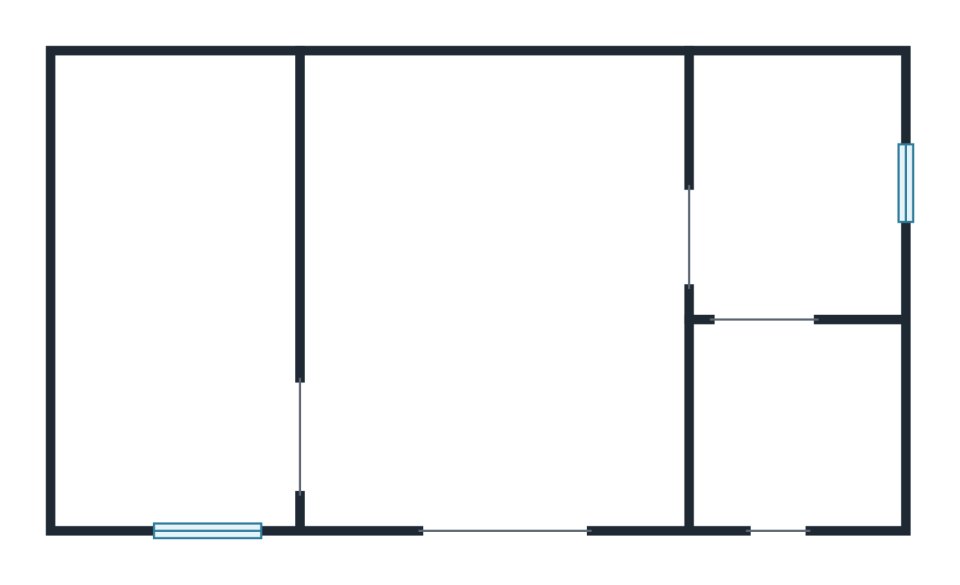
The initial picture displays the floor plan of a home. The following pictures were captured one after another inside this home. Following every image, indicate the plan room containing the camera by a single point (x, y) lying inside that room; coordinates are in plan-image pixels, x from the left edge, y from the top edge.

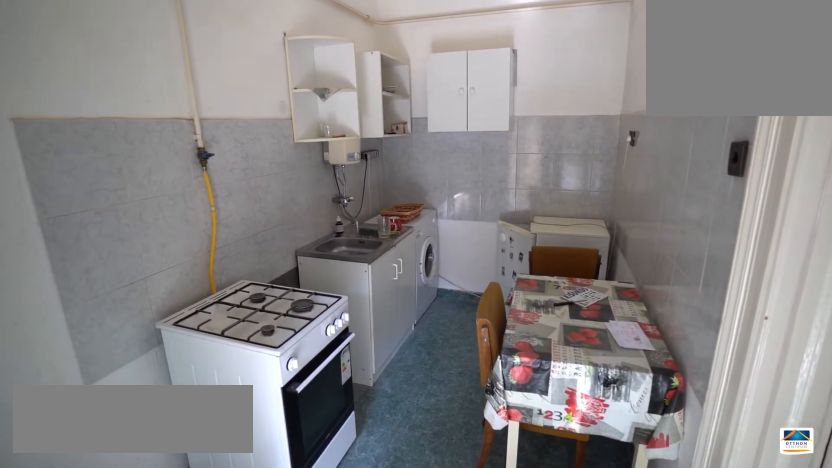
(167, 367)
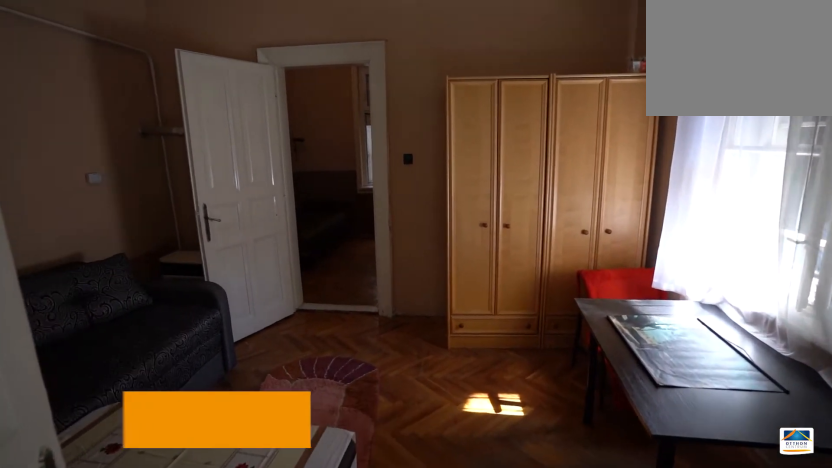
(492, 291)
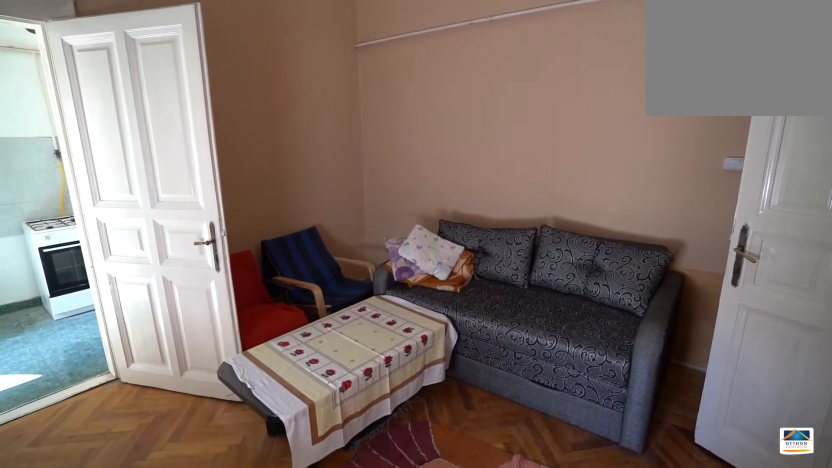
(492, 291)
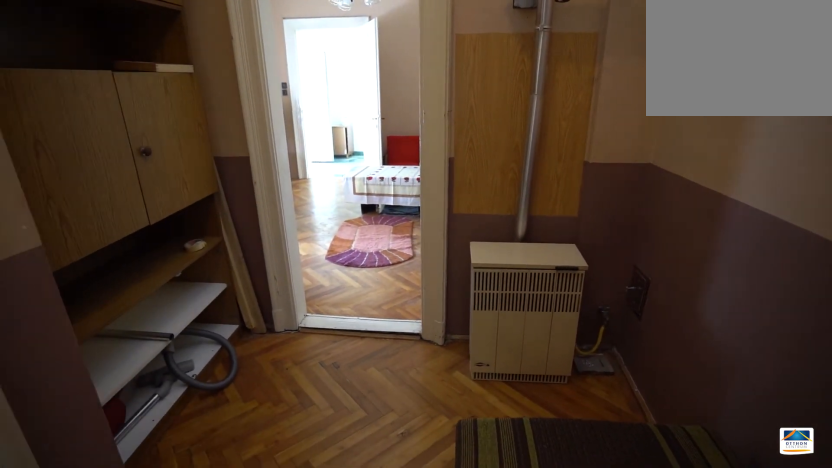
(794, 187)
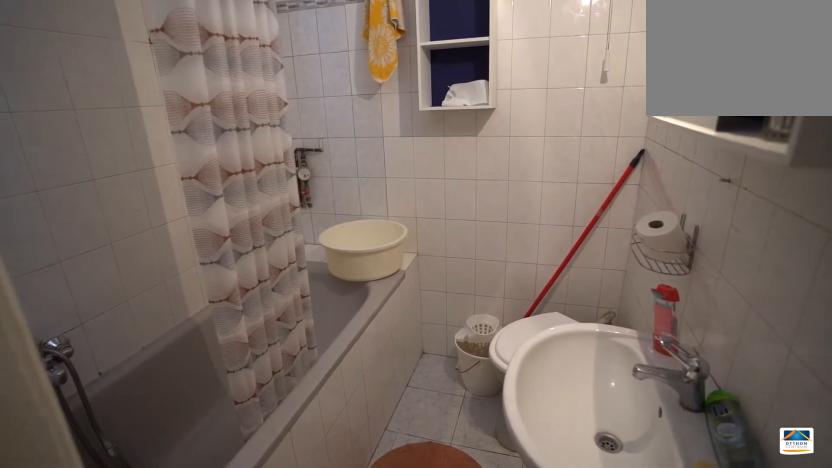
(794, 433)
